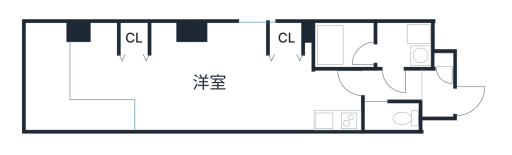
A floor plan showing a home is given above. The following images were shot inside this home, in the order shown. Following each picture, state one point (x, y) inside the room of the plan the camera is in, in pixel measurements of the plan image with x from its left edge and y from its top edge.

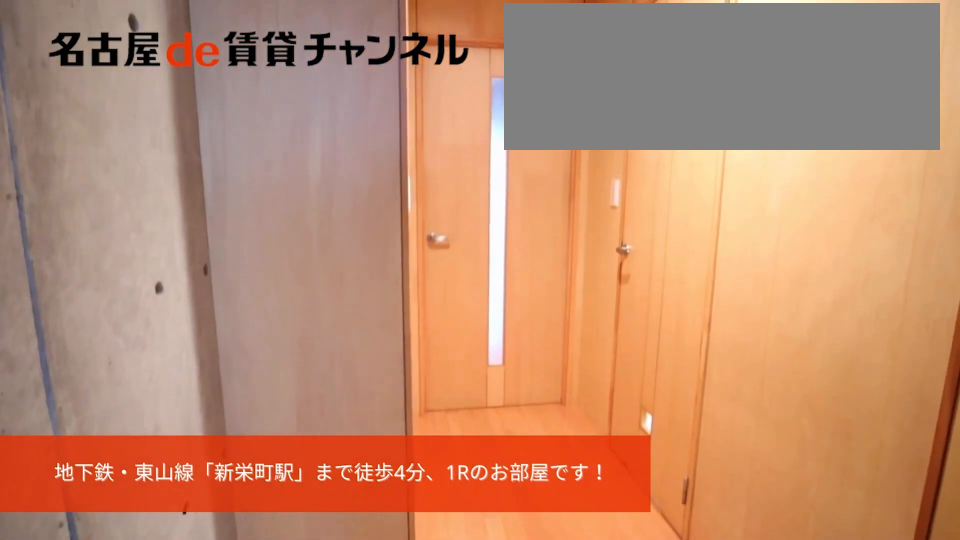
(443, 58)
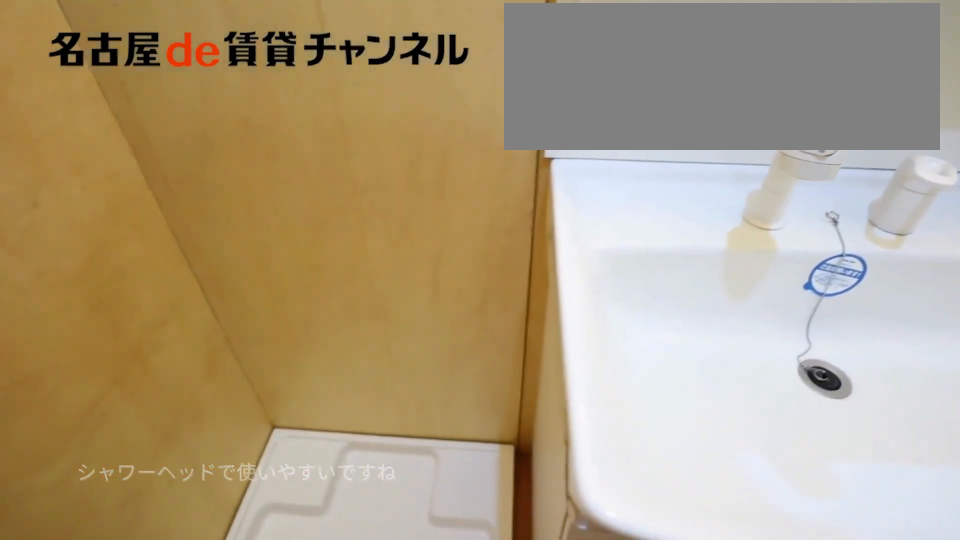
(404, 46)
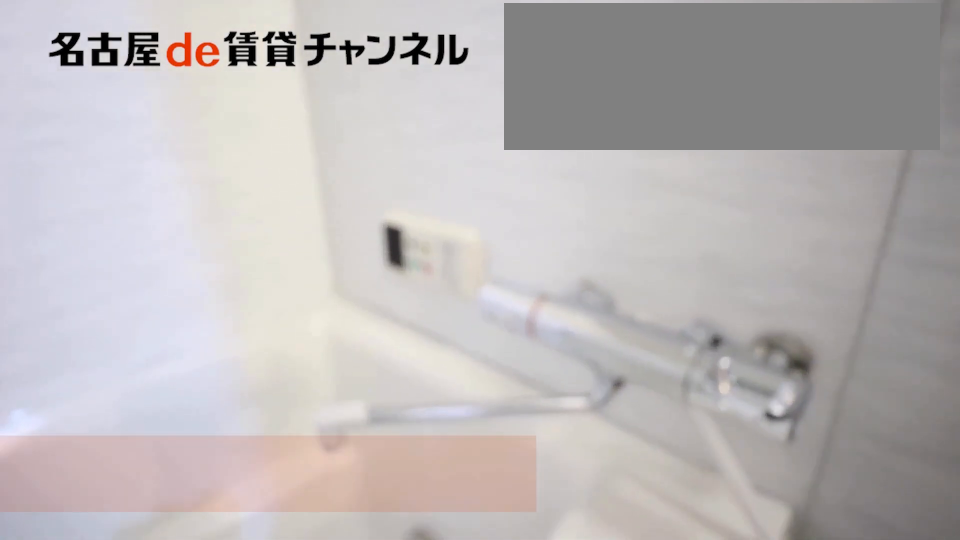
(344, 46)
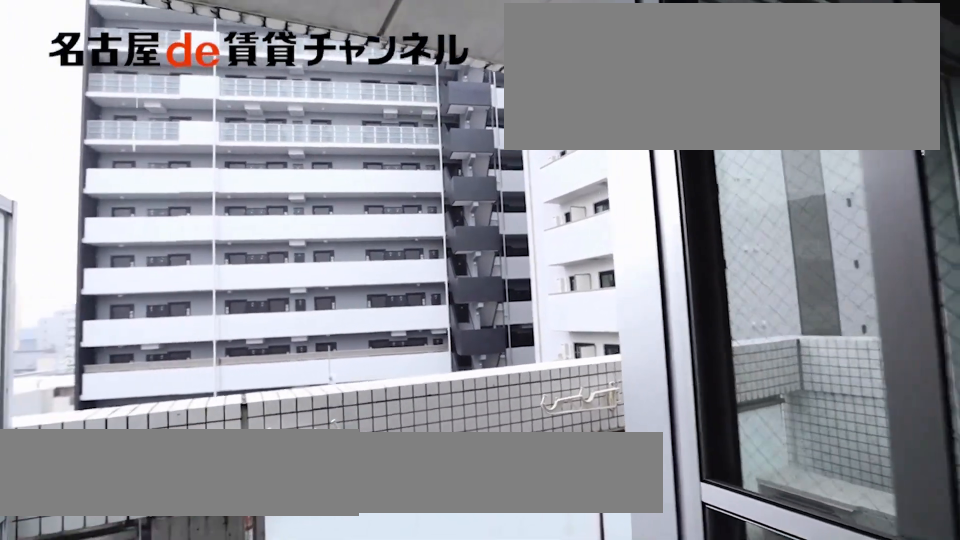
(67, 90)
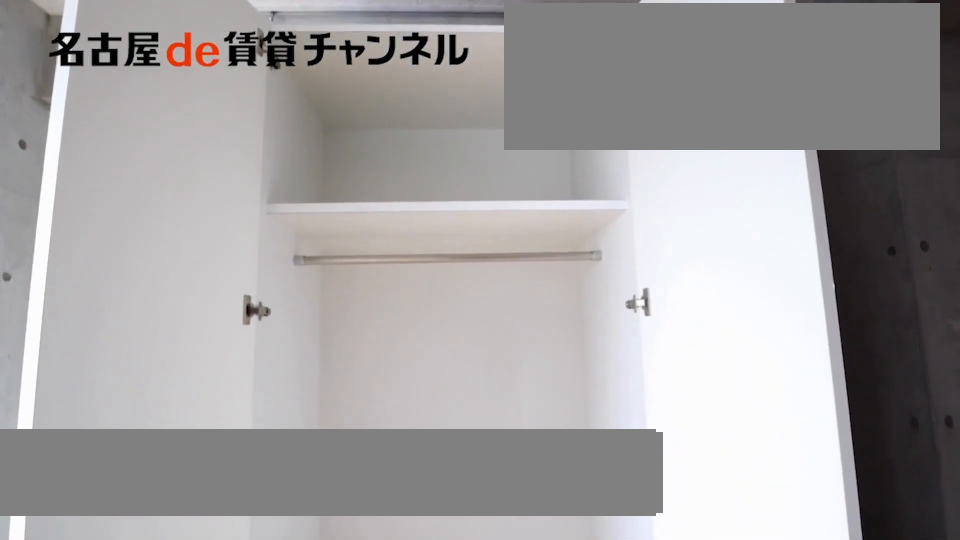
(132, 38)
